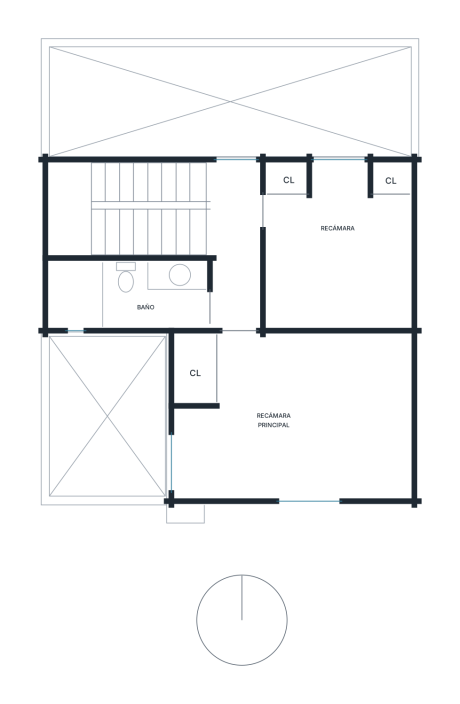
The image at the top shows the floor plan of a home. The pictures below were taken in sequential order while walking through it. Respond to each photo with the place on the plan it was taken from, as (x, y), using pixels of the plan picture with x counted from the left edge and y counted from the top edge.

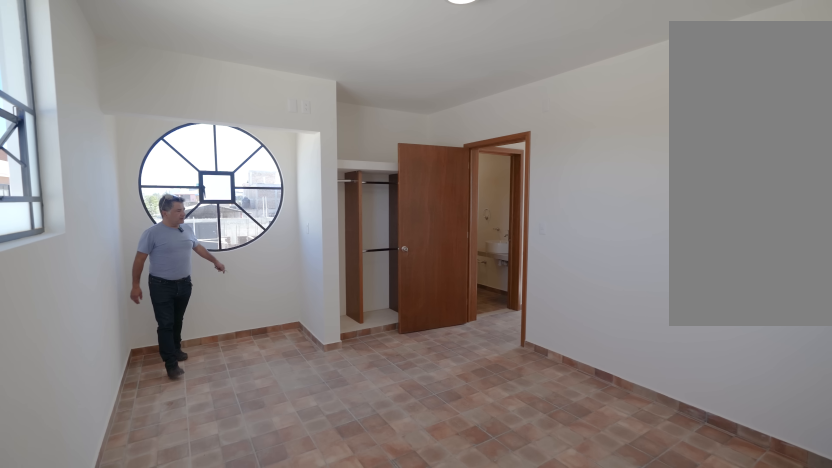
(327, 428)
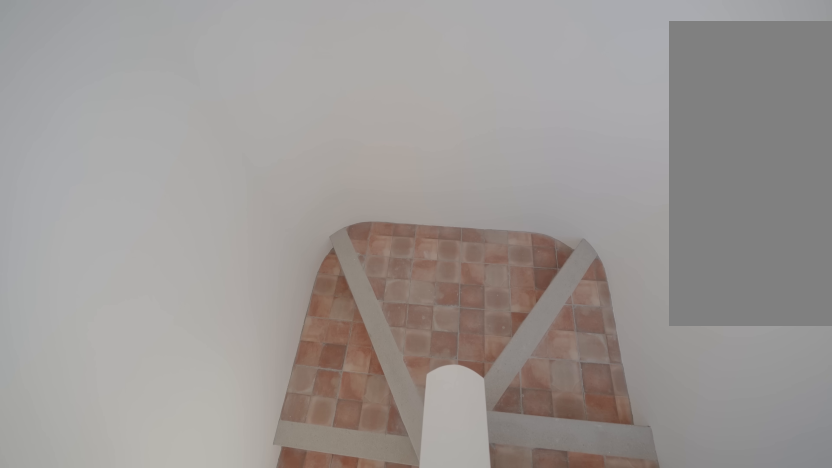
(87, 190)
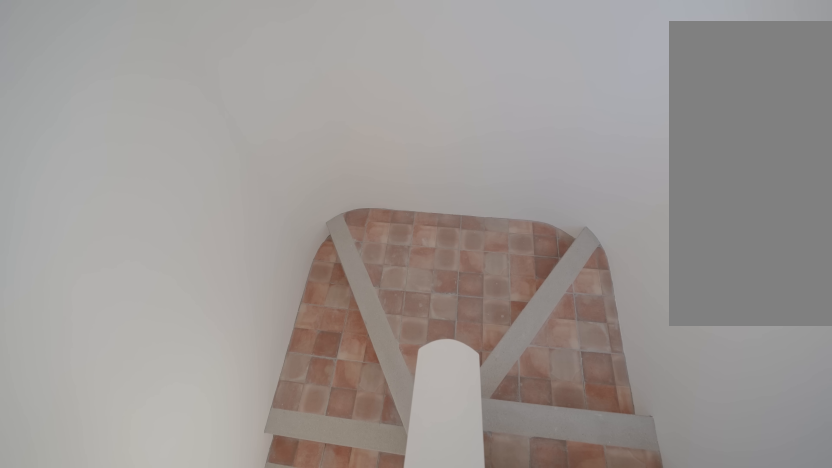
(129, 186)
